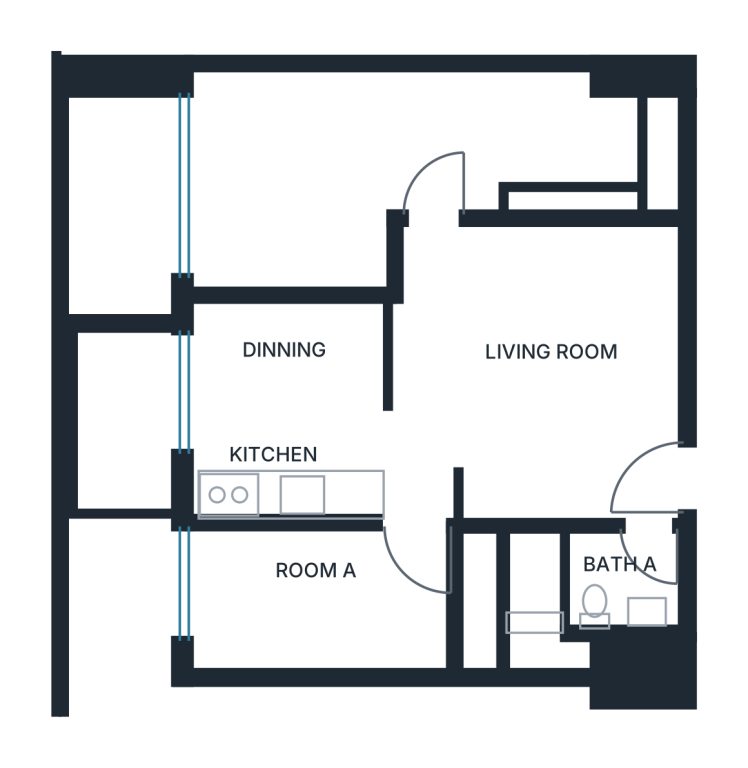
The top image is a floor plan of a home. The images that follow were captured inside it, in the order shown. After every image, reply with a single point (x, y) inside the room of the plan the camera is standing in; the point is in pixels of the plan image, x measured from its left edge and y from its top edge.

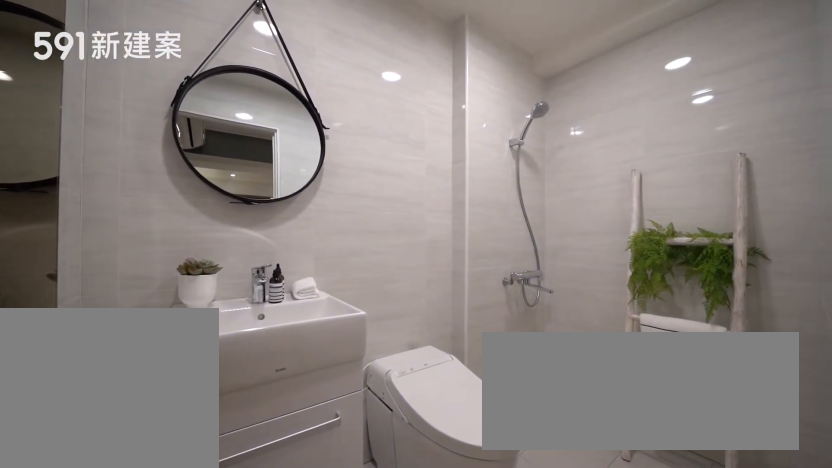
(589, 602)
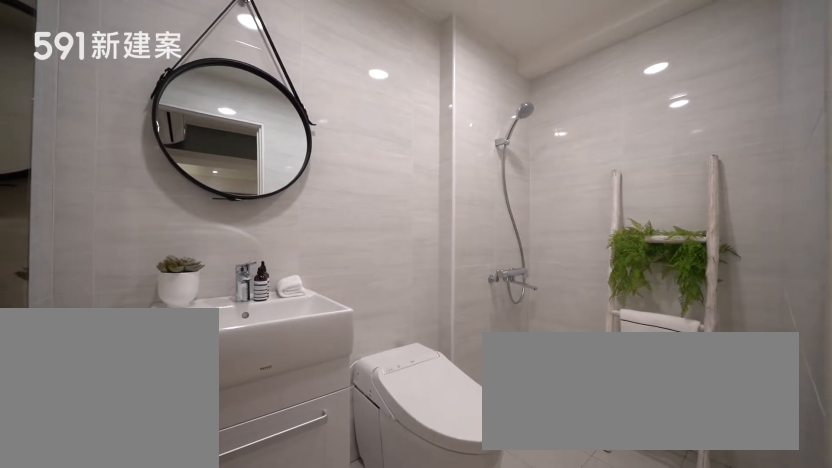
(589, 602)
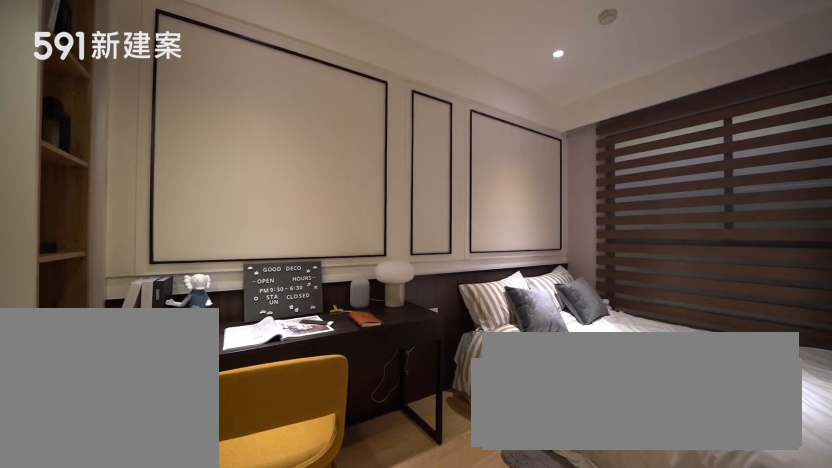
(342, 601)
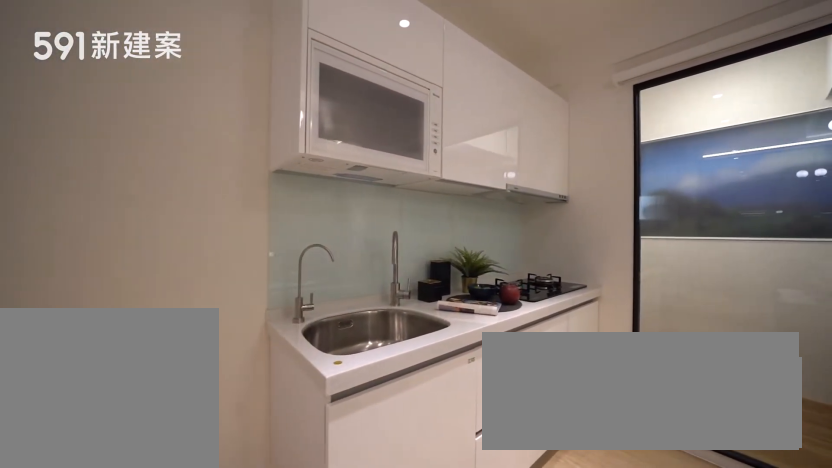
(279, 470)
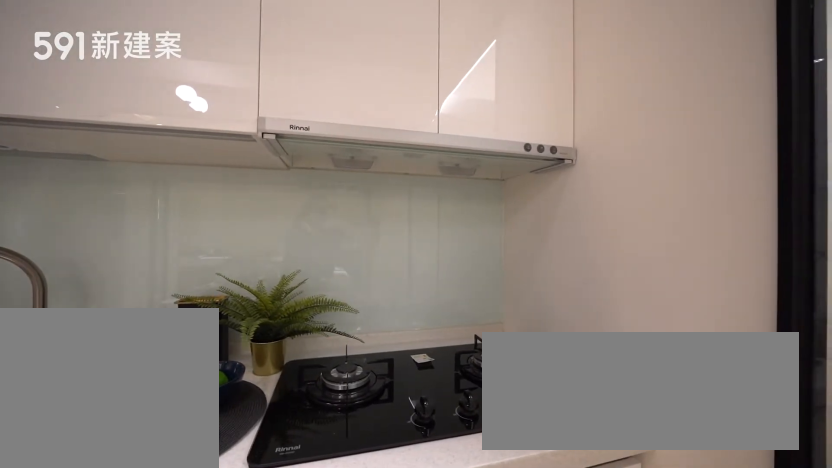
(279, 470)
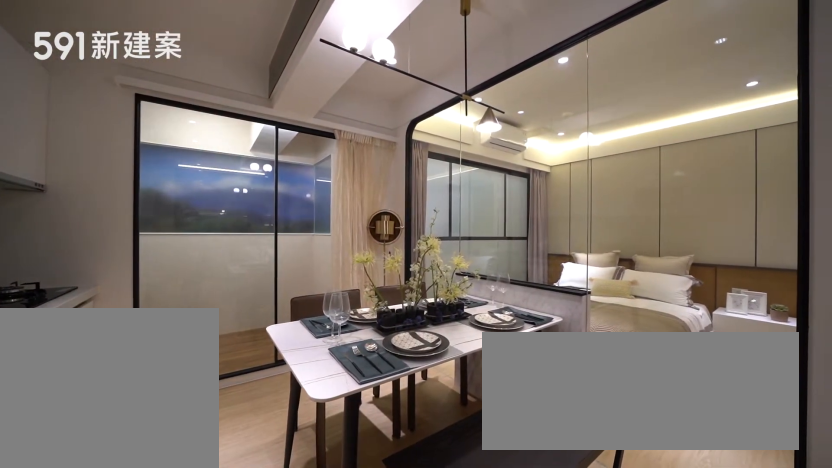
(286, 367)
